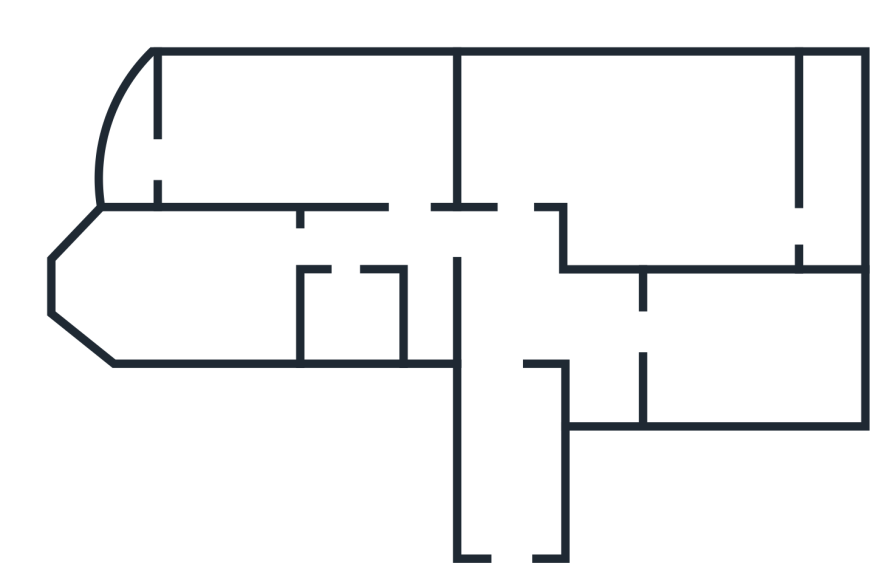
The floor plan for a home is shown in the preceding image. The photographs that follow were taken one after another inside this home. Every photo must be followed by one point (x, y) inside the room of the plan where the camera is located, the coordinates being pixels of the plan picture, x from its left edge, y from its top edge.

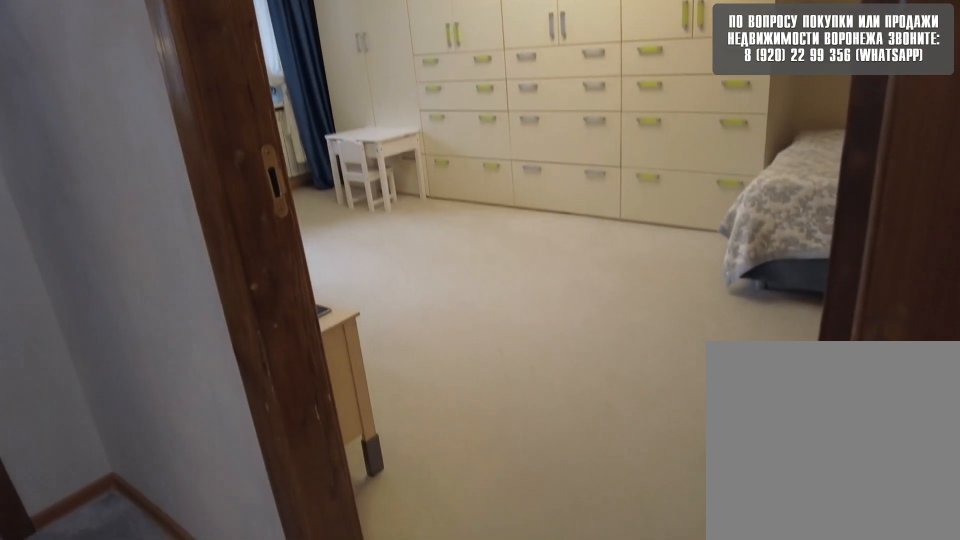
(407, 236)
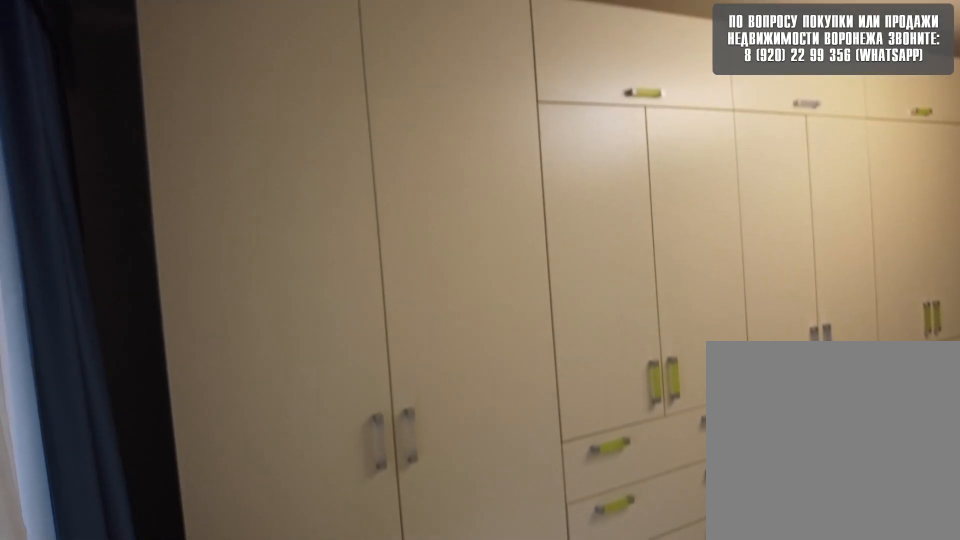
(368, 141)
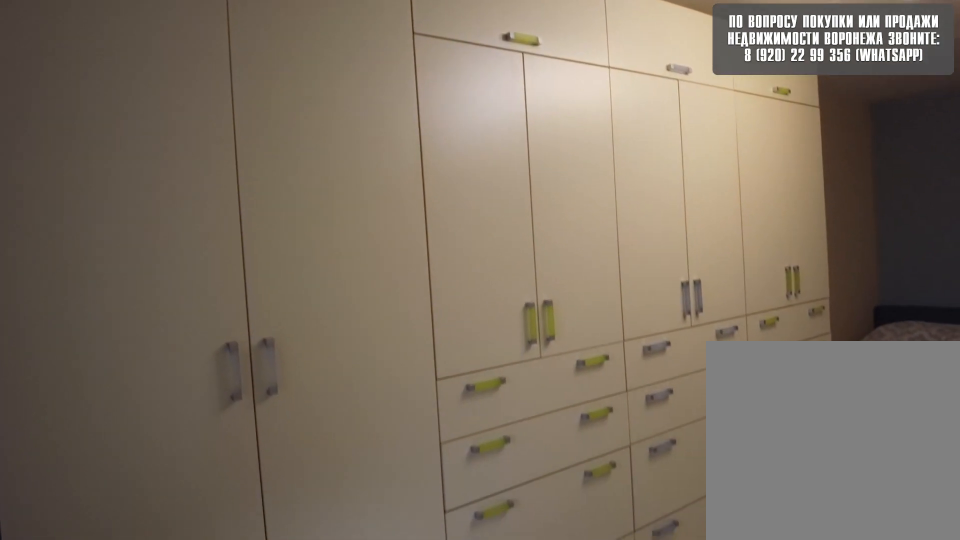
(368, 141)
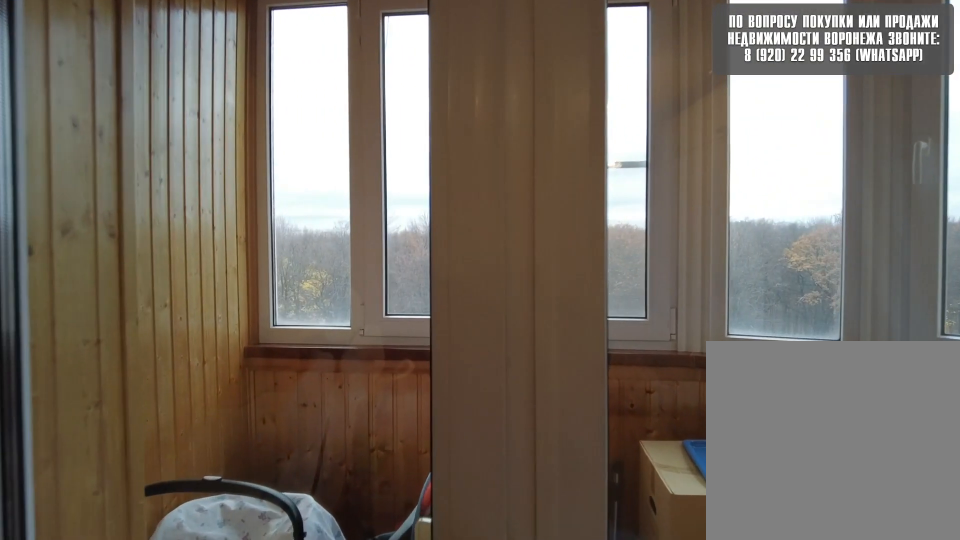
(218, 145)
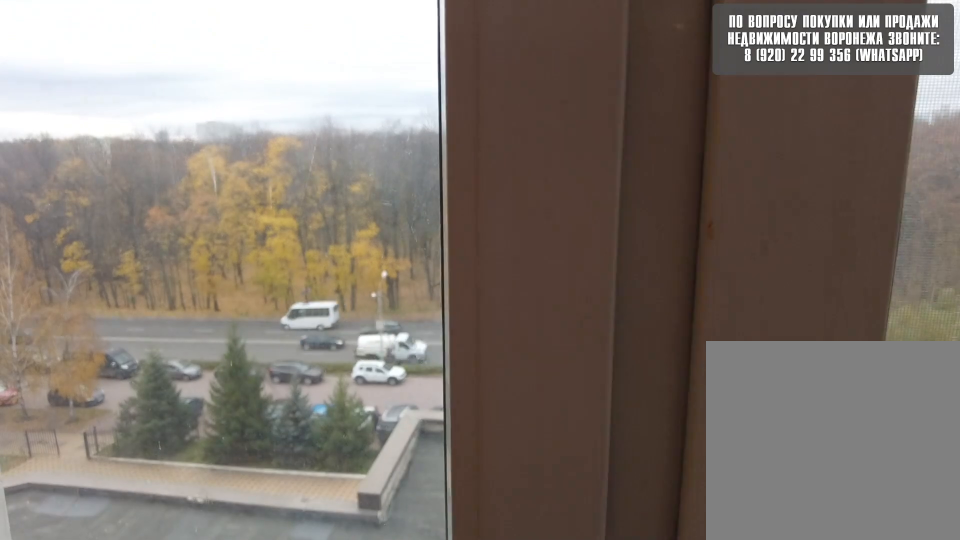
(139, 149)
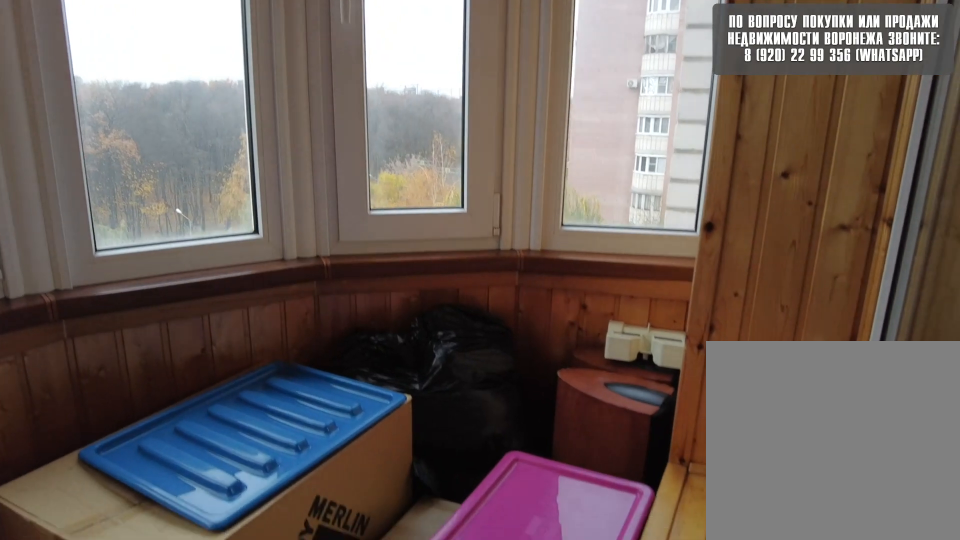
(139, 149)
